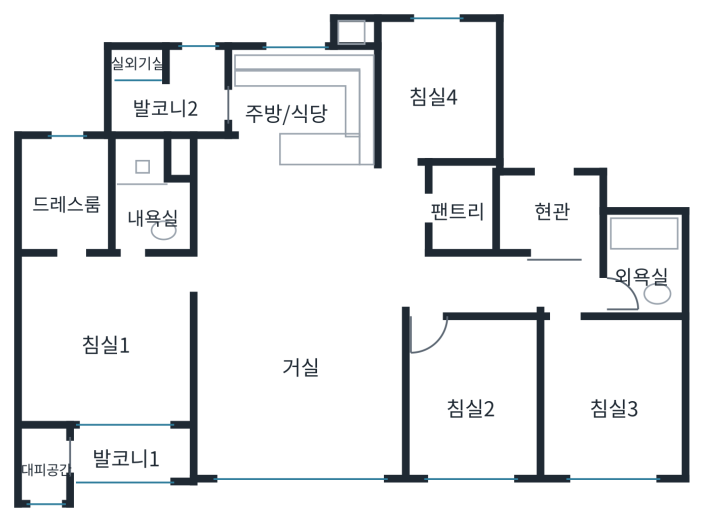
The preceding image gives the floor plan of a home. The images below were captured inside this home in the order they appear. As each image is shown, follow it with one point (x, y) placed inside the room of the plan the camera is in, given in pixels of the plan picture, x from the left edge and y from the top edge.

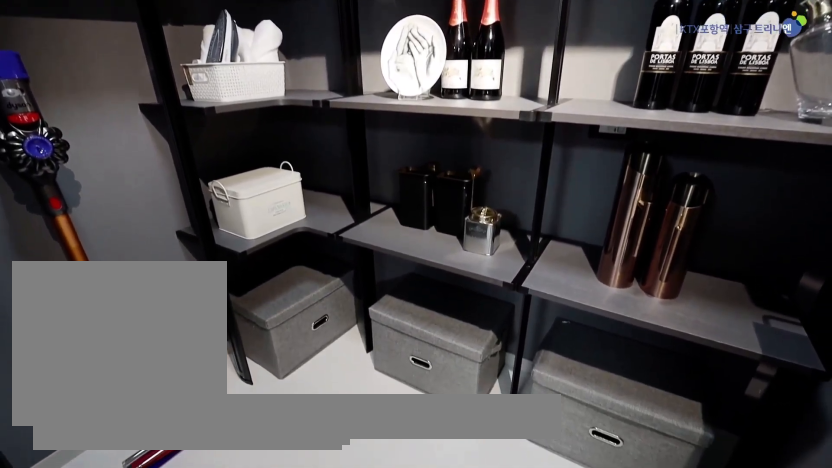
(460, 207)
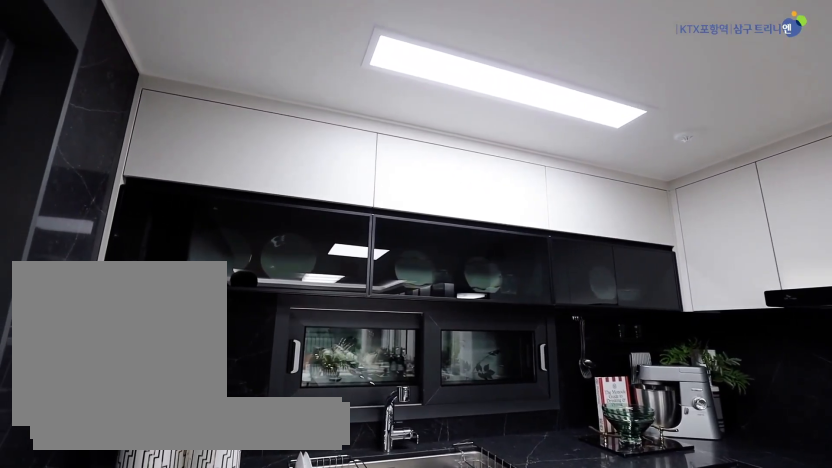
(284, 154)
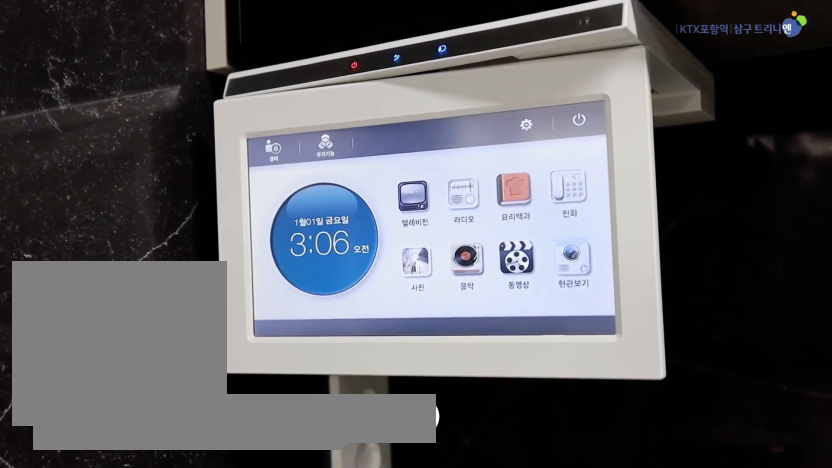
(284, 154)
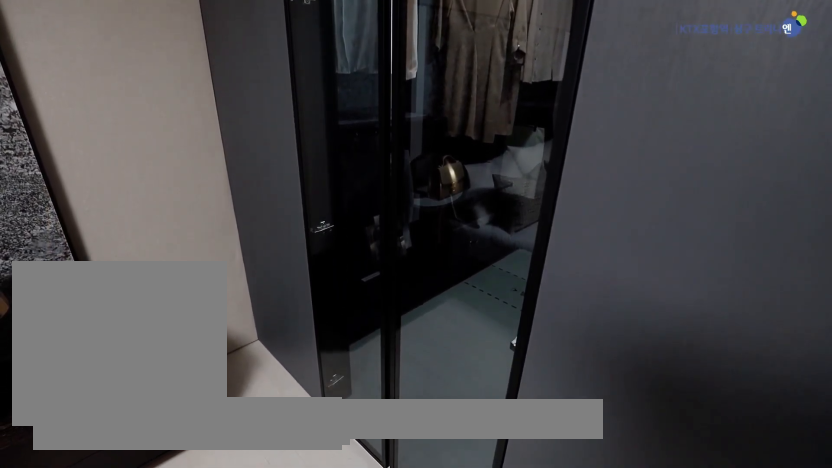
(98, 288)
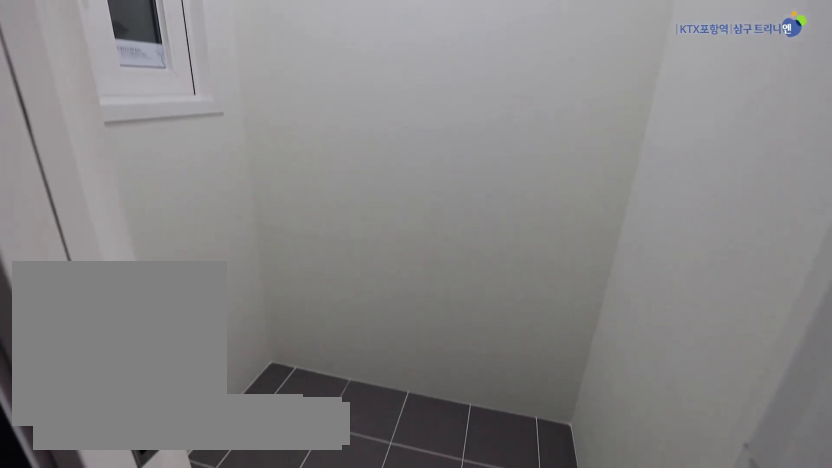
(127, 459)
